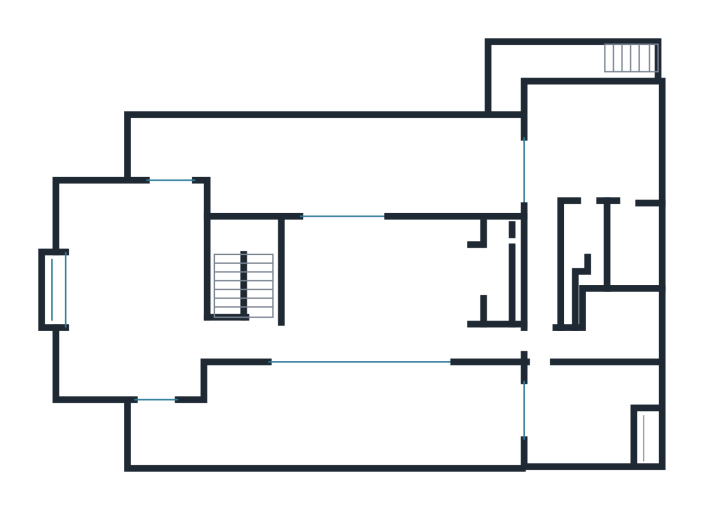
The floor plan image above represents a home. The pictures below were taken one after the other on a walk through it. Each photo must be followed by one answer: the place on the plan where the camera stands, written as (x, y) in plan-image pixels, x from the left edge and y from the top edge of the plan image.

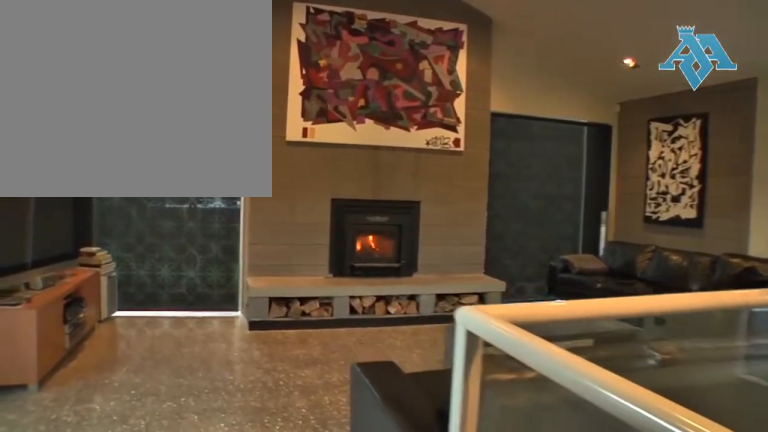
(230, 336)
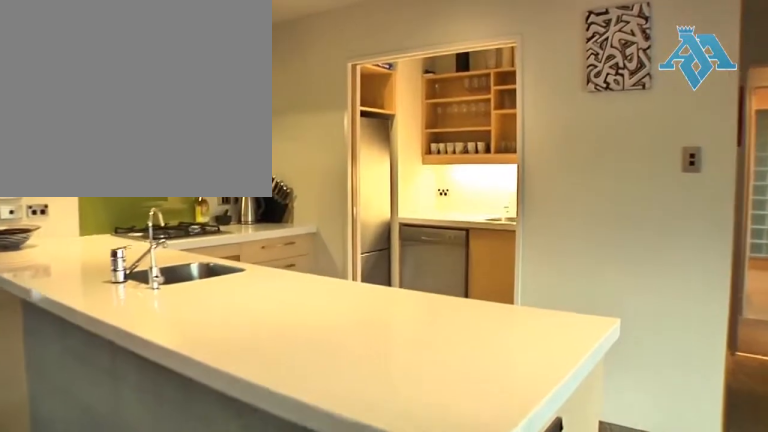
(419, 281)
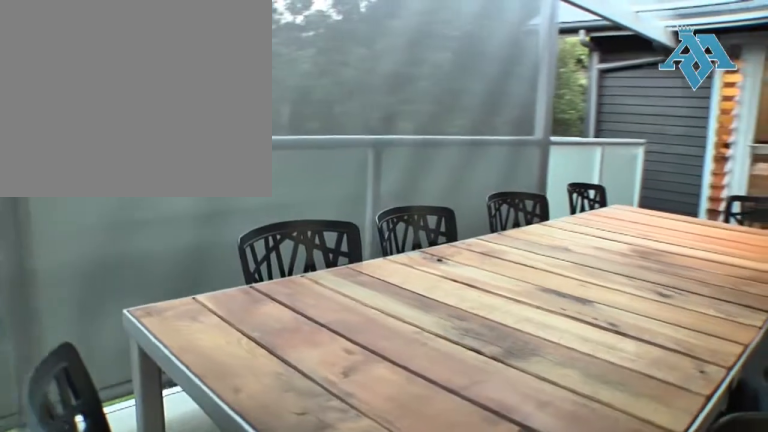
(319, 153)
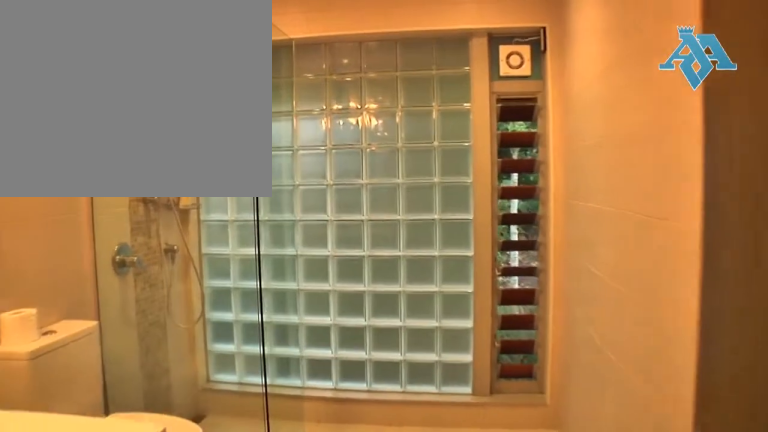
(623, 320)
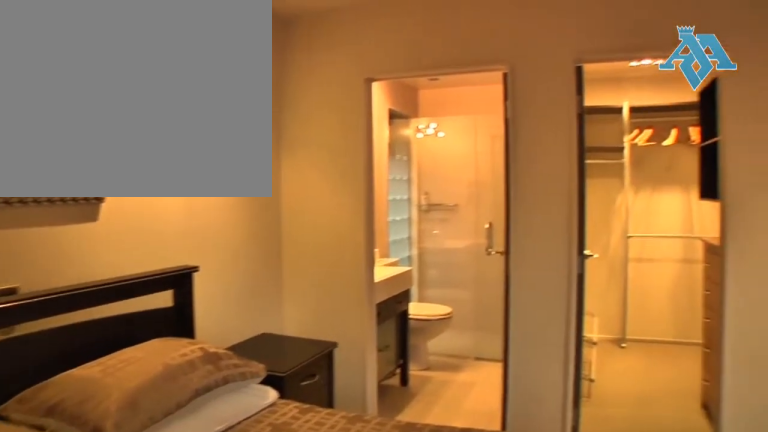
(602, 140)
